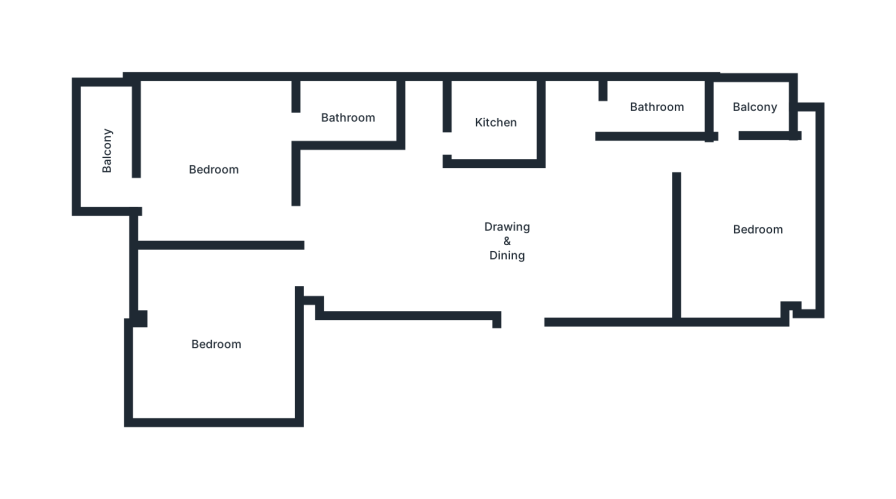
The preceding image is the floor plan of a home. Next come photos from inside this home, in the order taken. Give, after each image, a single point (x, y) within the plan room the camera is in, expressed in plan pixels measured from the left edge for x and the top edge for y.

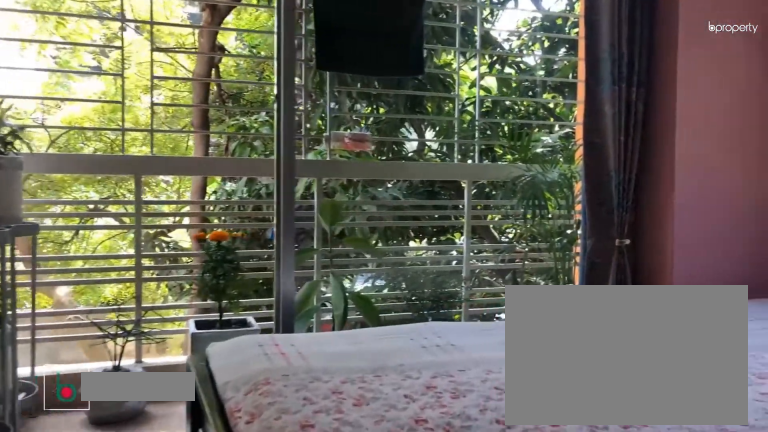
(212, 169)
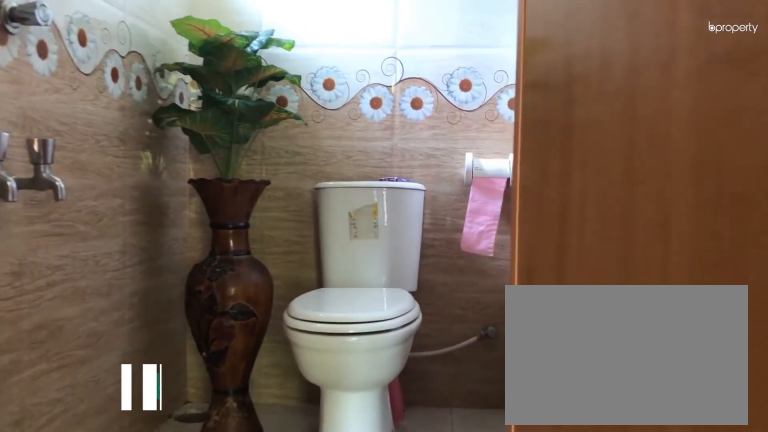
(359, 115)
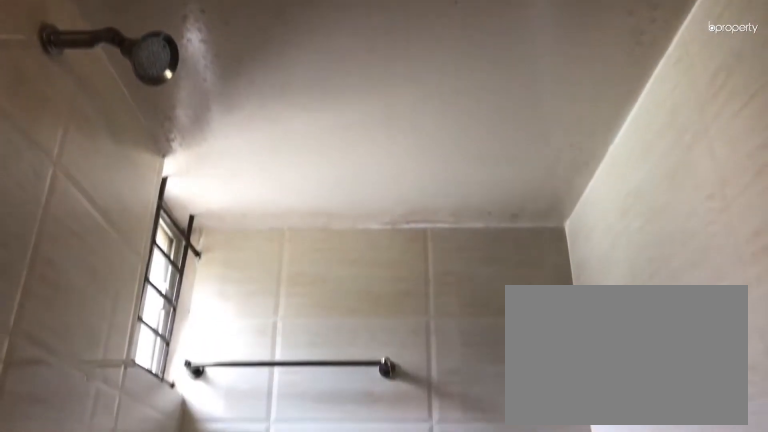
(359, 115)
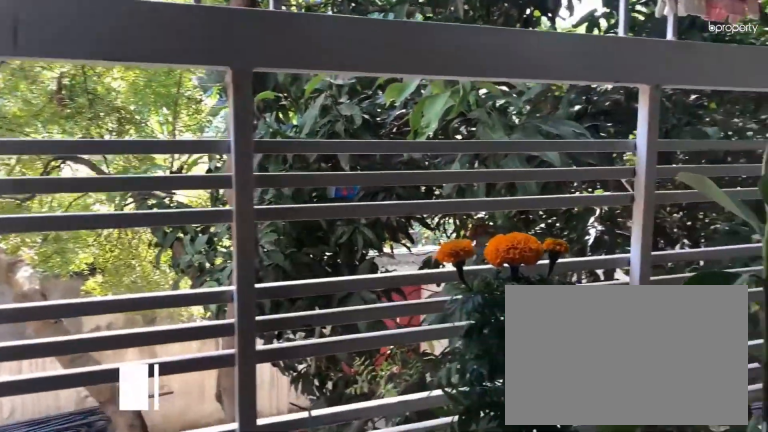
(112, 149)
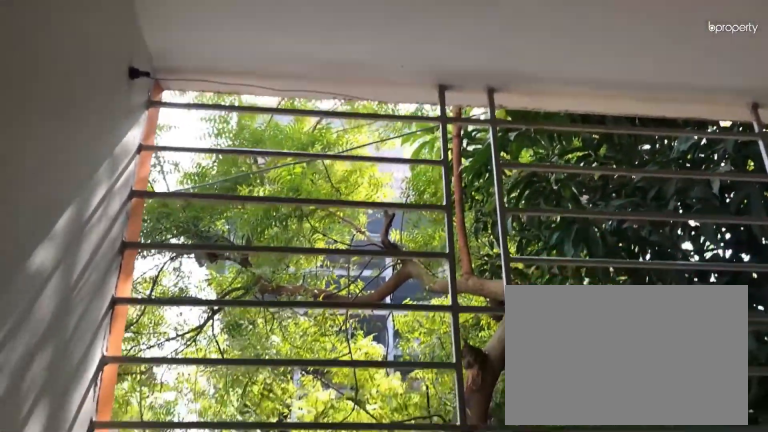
(112, 149)
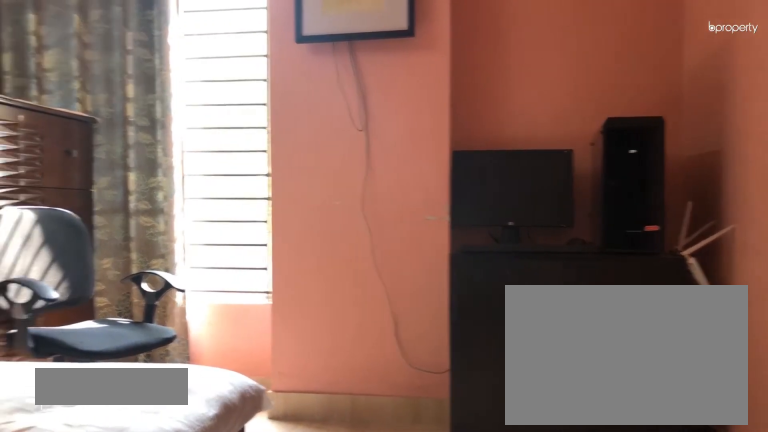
(213, 342)
